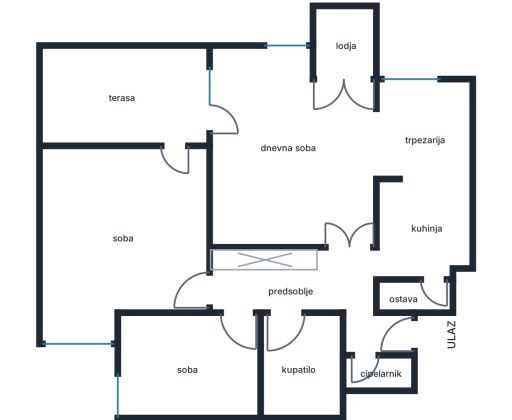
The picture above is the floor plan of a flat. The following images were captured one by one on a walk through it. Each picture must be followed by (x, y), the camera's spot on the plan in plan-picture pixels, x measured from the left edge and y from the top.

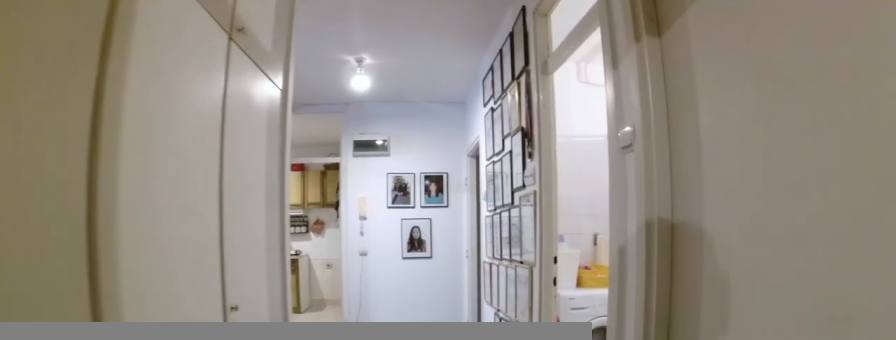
(210, 290)
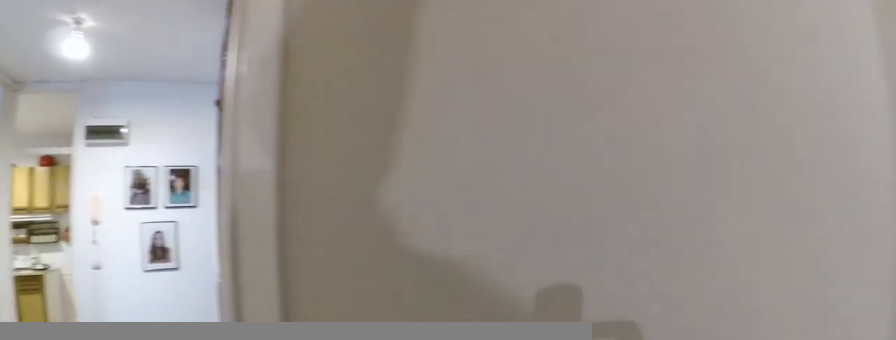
(228, 291)
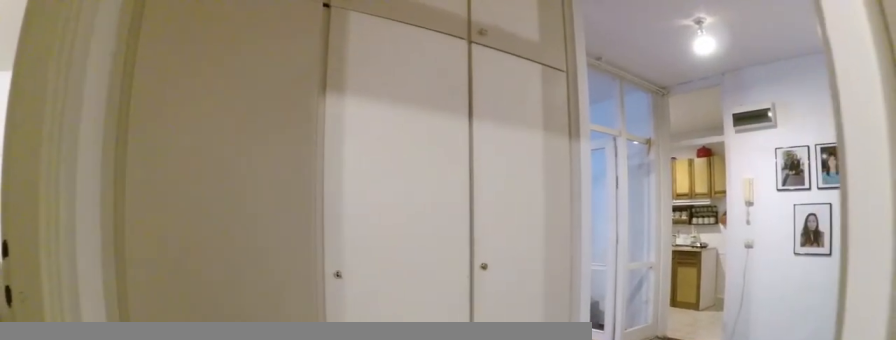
(211, 325)
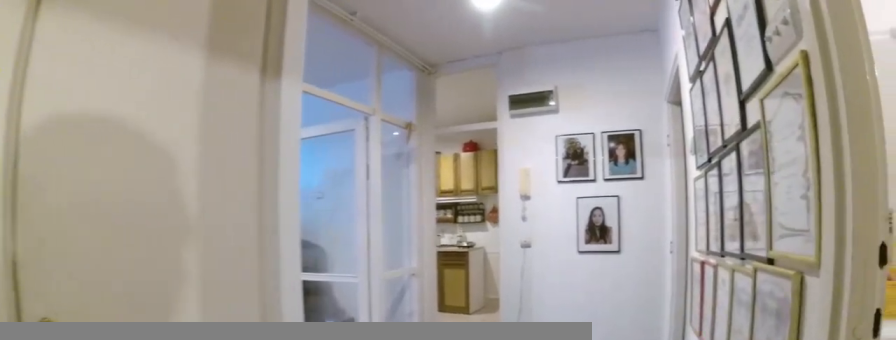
(247, 293)
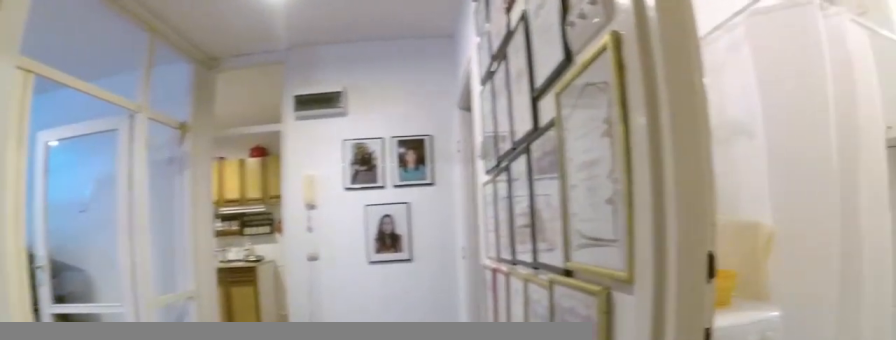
(258, 290)
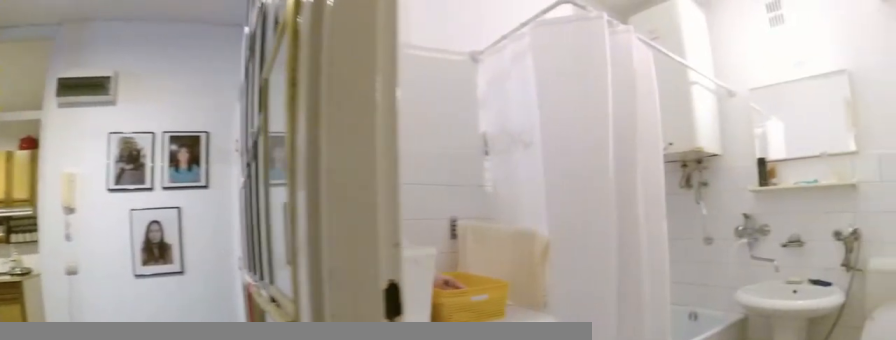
(264, 290)
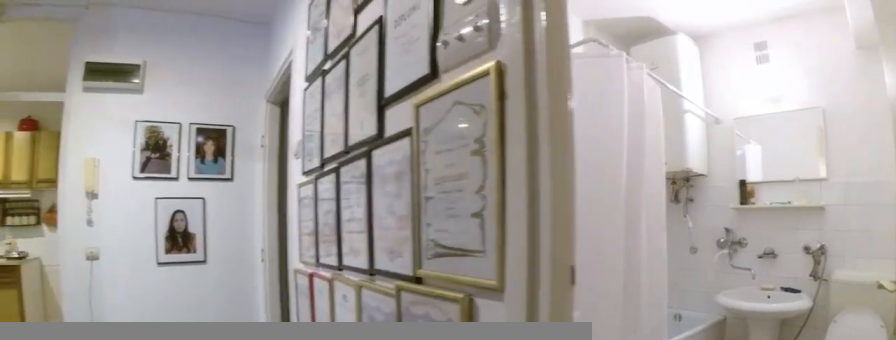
(242, 294)
